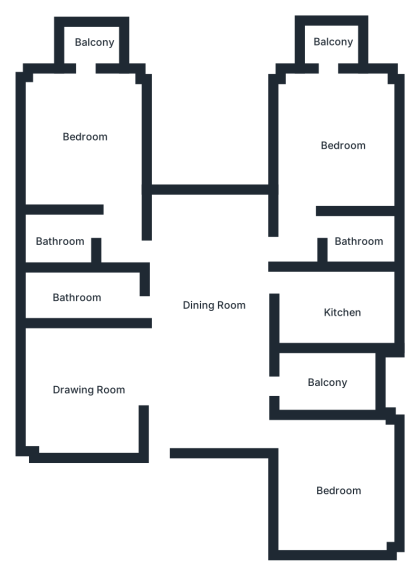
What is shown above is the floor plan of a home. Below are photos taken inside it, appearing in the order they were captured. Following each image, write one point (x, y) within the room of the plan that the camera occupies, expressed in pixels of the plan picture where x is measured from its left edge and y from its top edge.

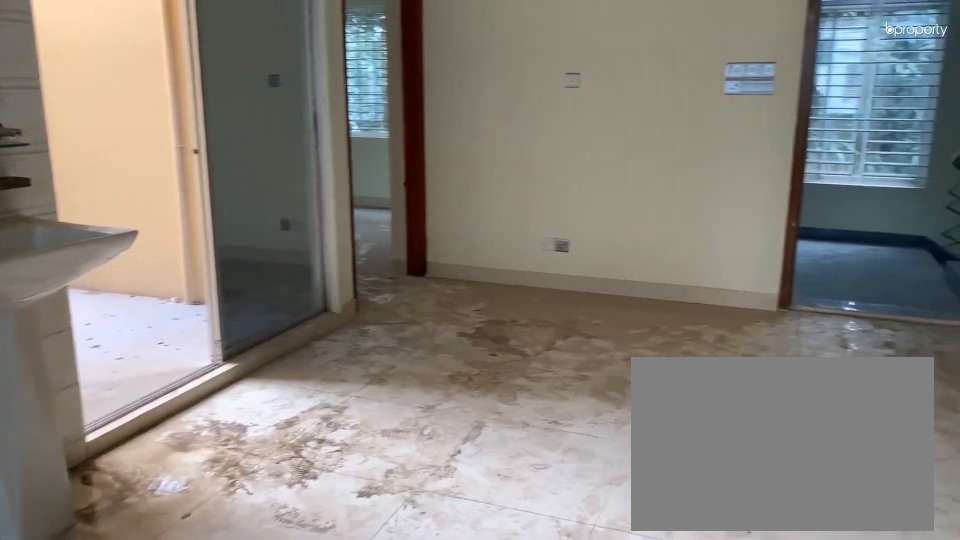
(209, 313)
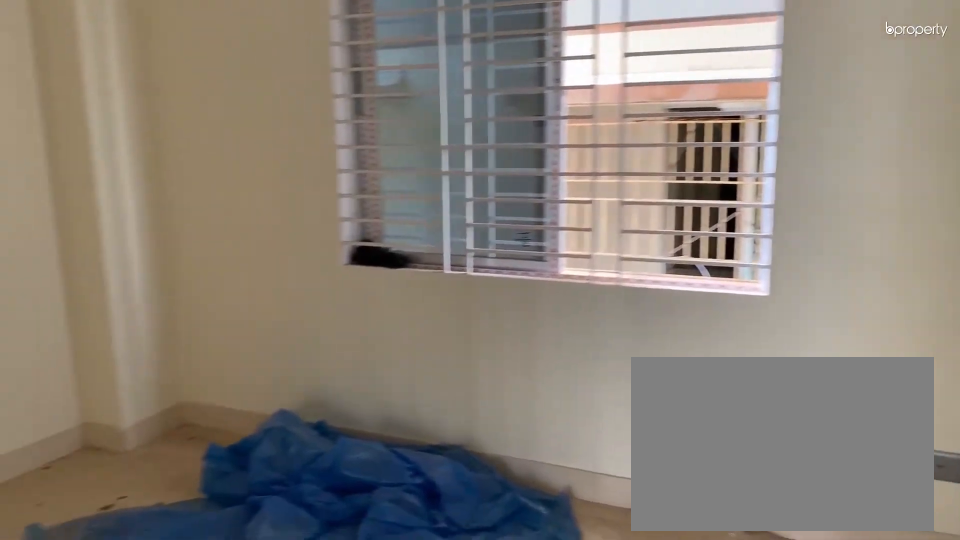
(87, 391)
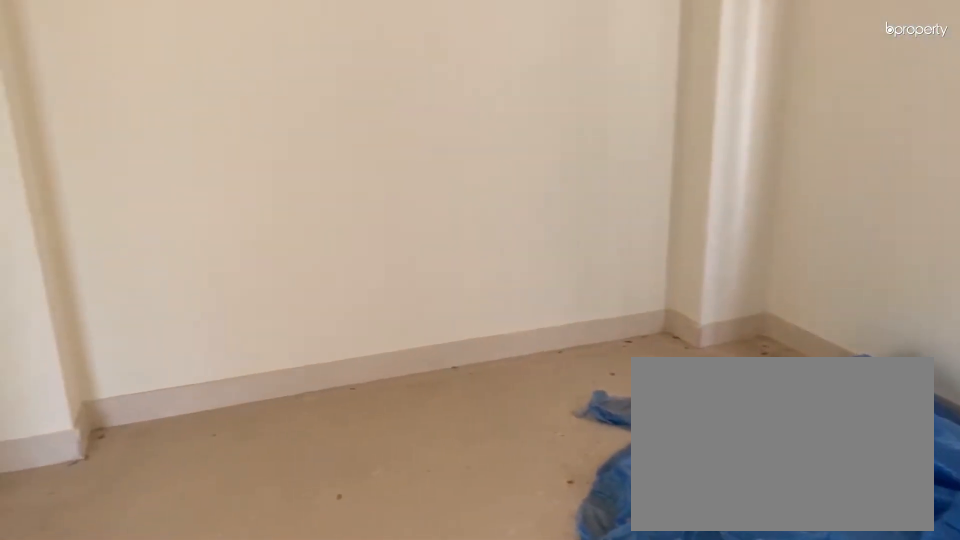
(87, 391)
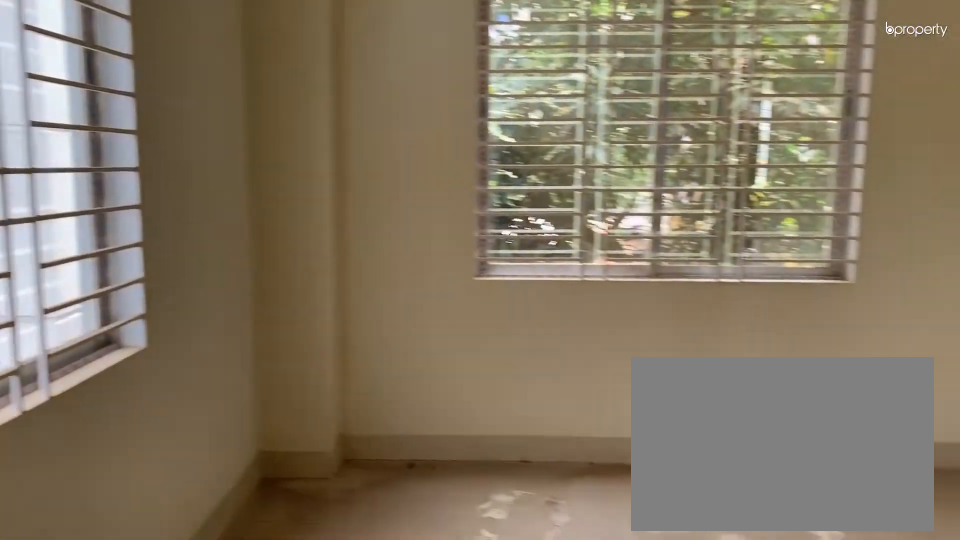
(331, 486)
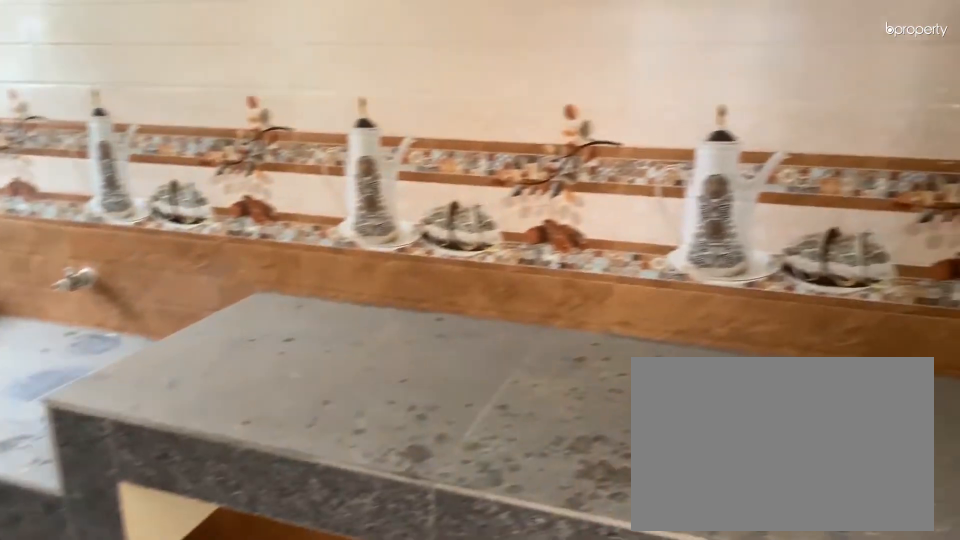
(327, 303)
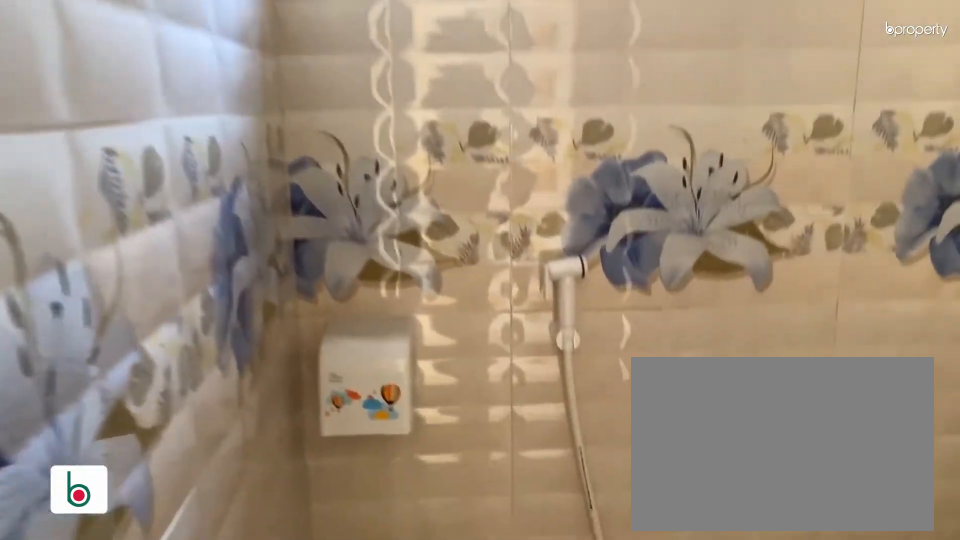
(351, 240)
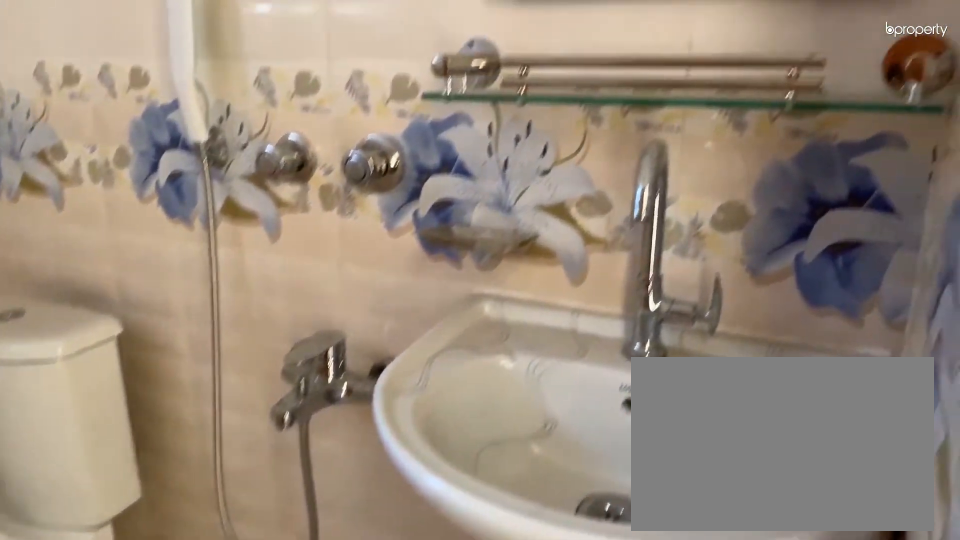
(351, 240)
